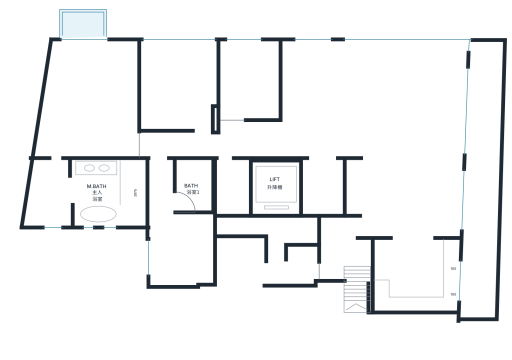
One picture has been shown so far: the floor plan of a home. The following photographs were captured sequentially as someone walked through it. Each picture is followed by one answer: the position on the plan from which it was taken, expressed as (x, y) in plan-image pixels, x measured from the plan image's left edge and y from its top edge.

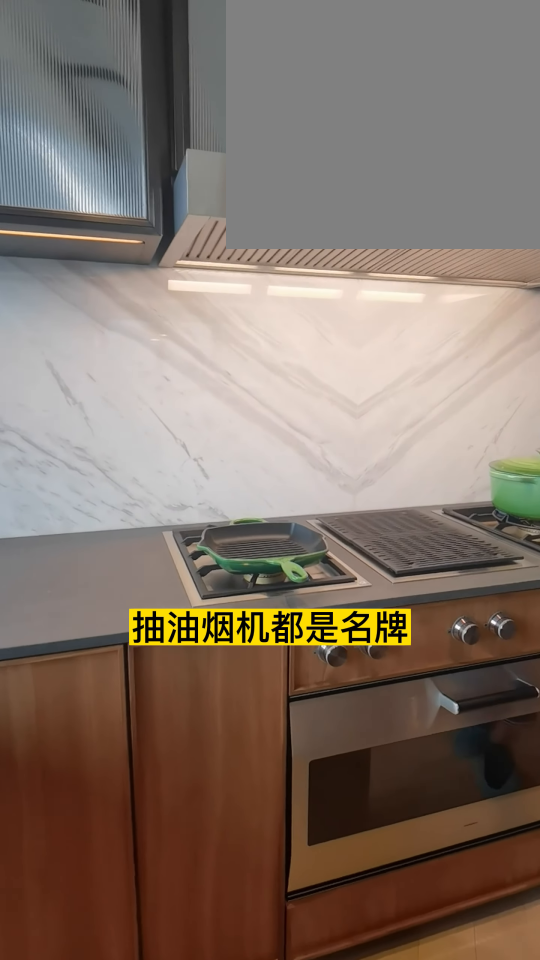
(411, 266)
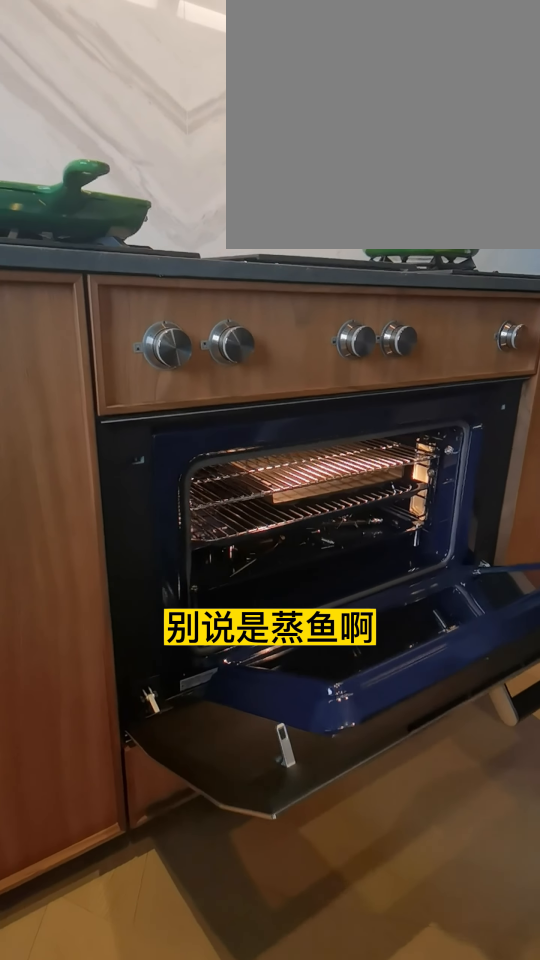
(411, 266)
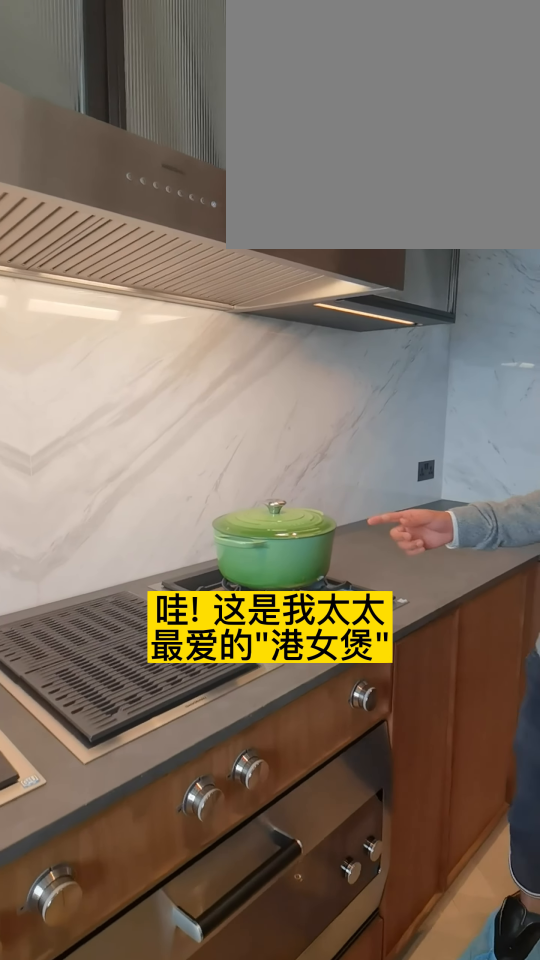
(411, 266)
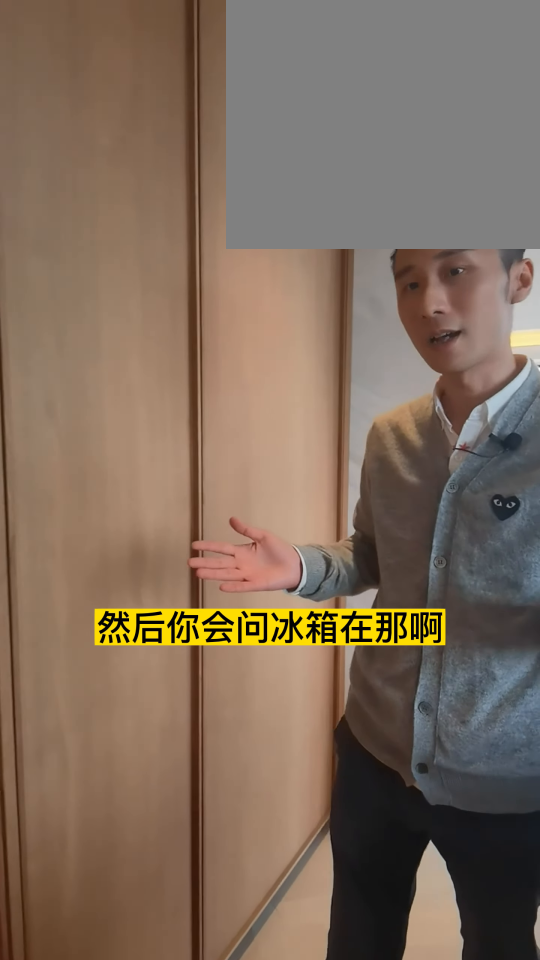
(411, 265)
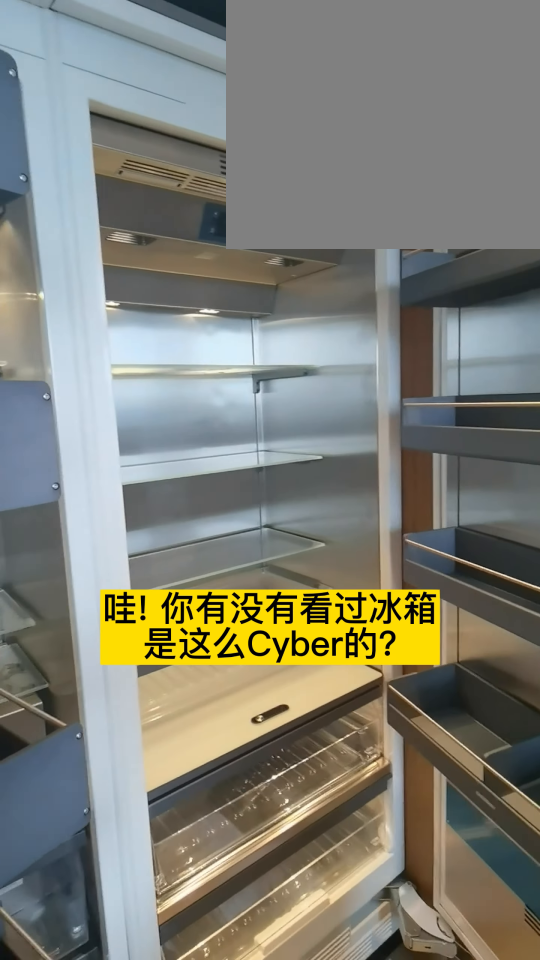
(411, 264)
